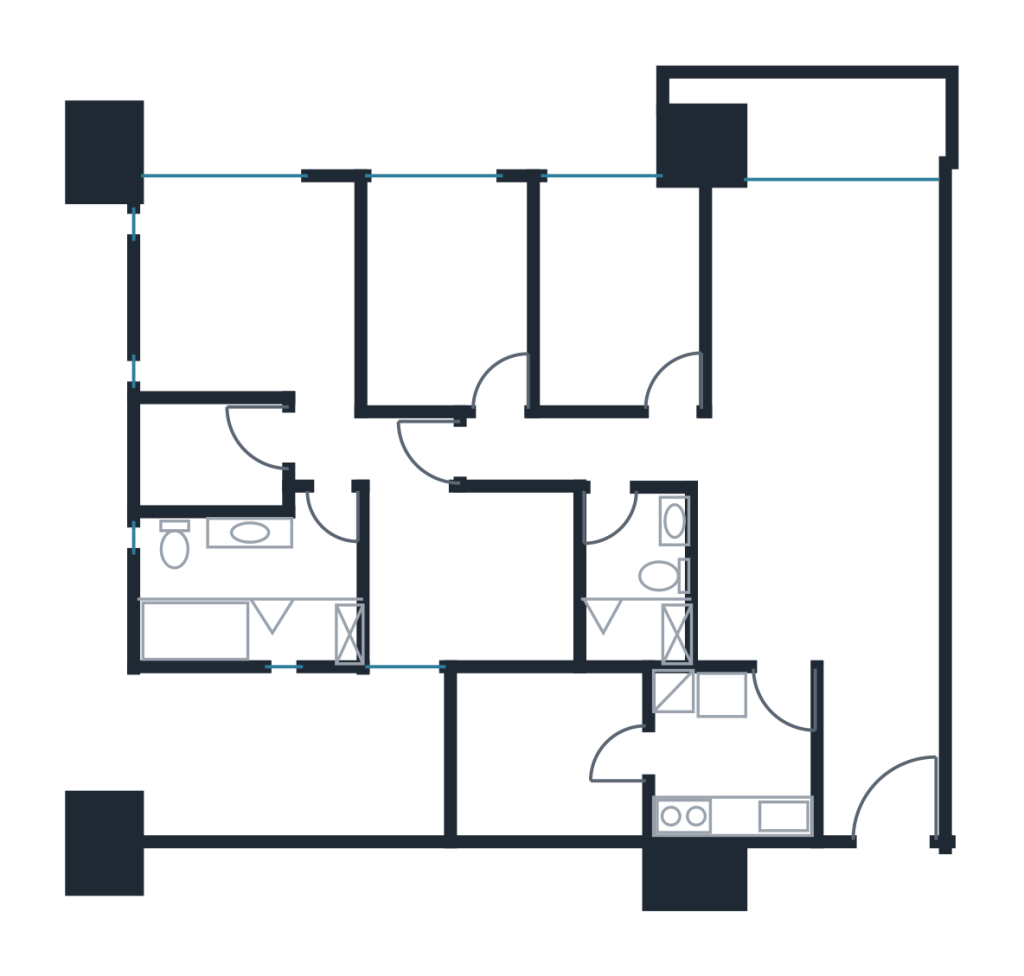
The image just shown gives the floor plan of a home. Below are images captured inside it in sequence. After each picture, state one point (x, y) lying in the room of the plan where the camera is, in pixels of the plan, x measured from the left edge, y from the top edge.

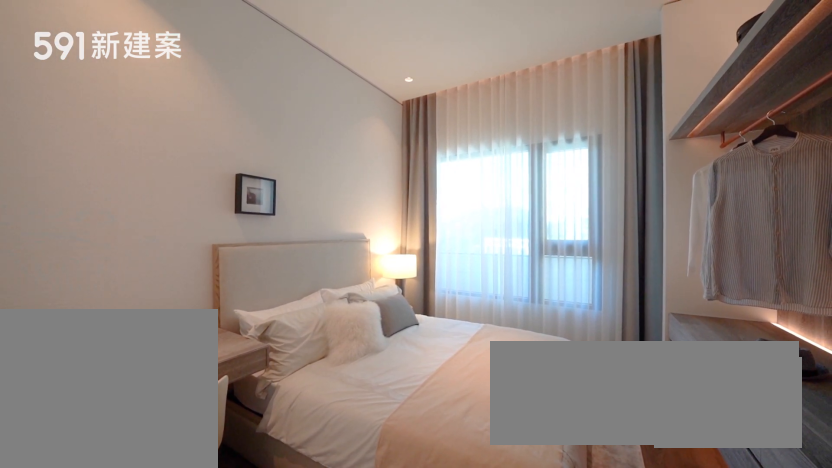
(440, 287)
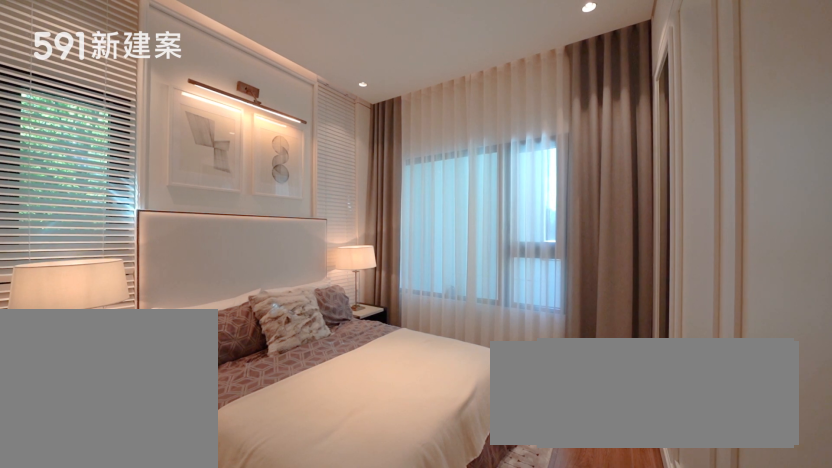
(244, 340)
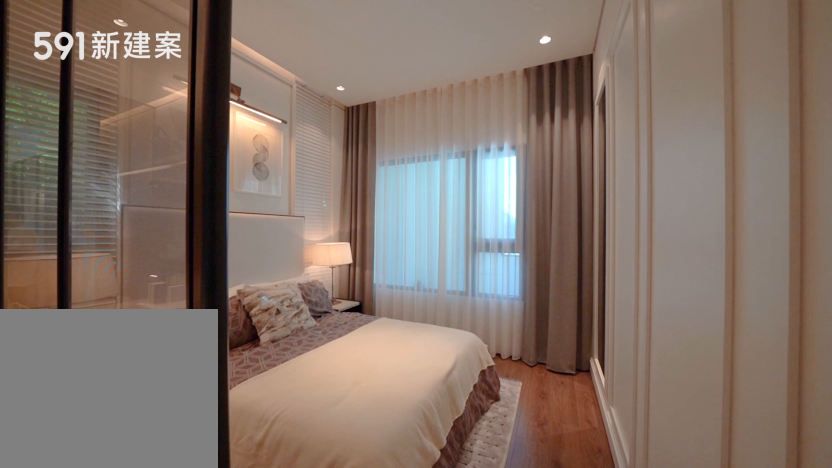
(244, 340)
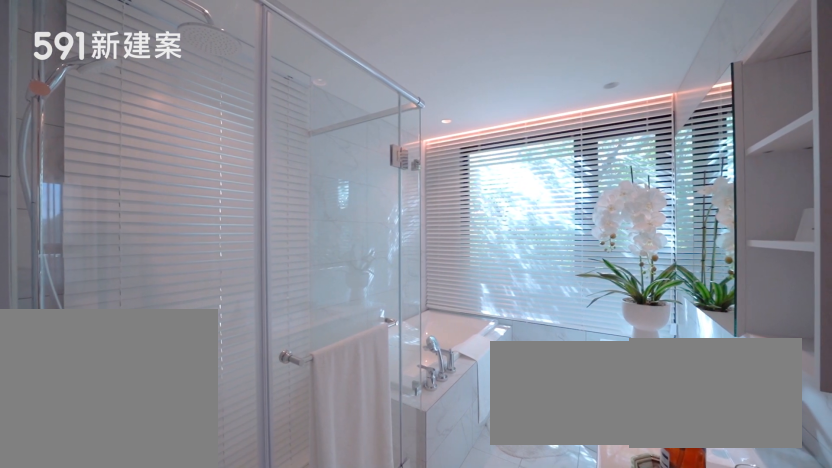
(239, 584)
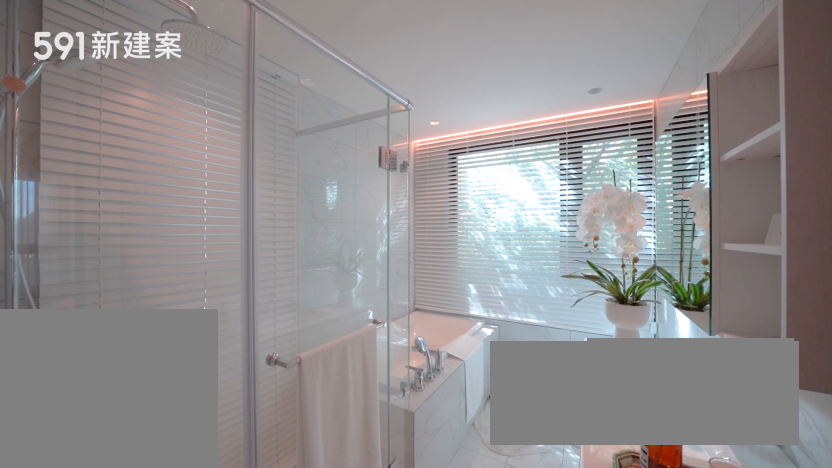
(239, 584)
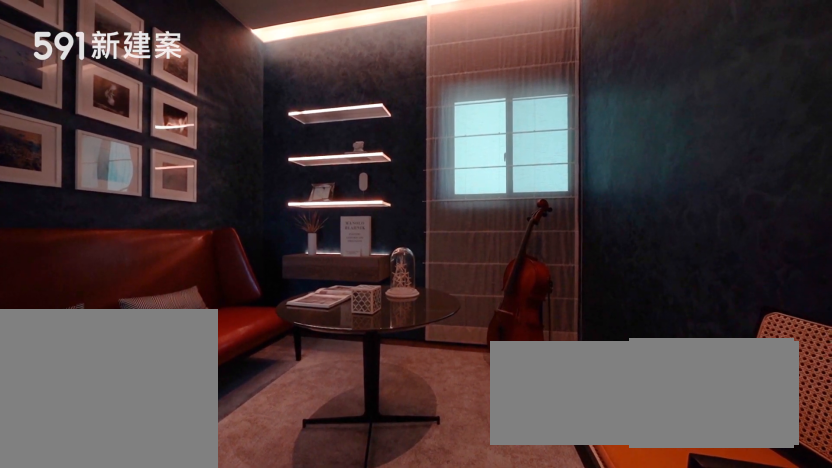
(479, 579)
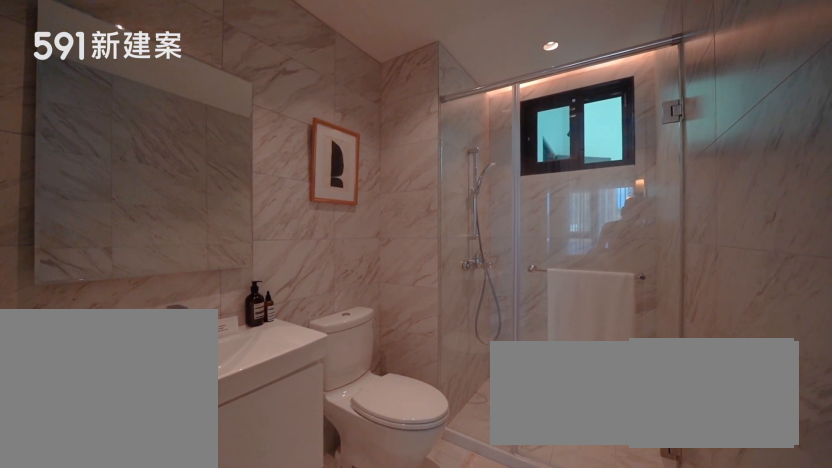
(632, 585)
